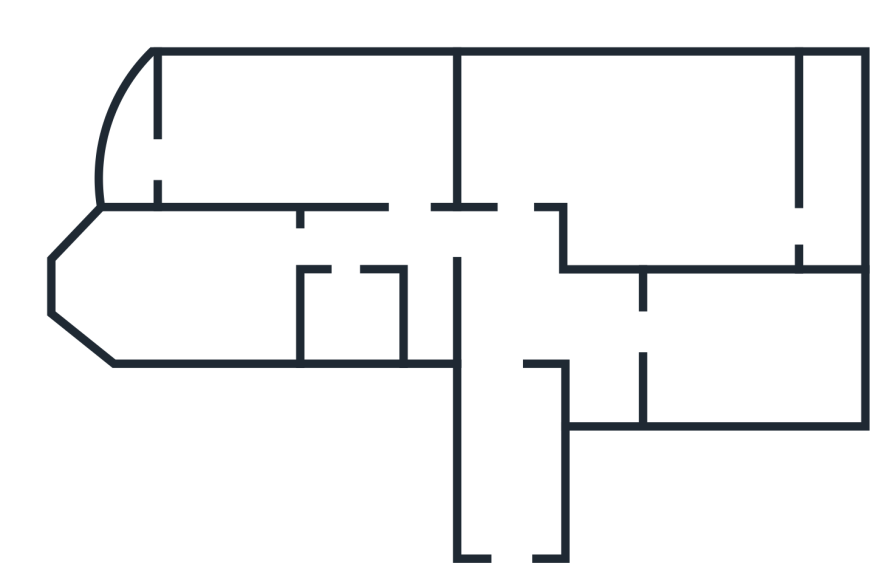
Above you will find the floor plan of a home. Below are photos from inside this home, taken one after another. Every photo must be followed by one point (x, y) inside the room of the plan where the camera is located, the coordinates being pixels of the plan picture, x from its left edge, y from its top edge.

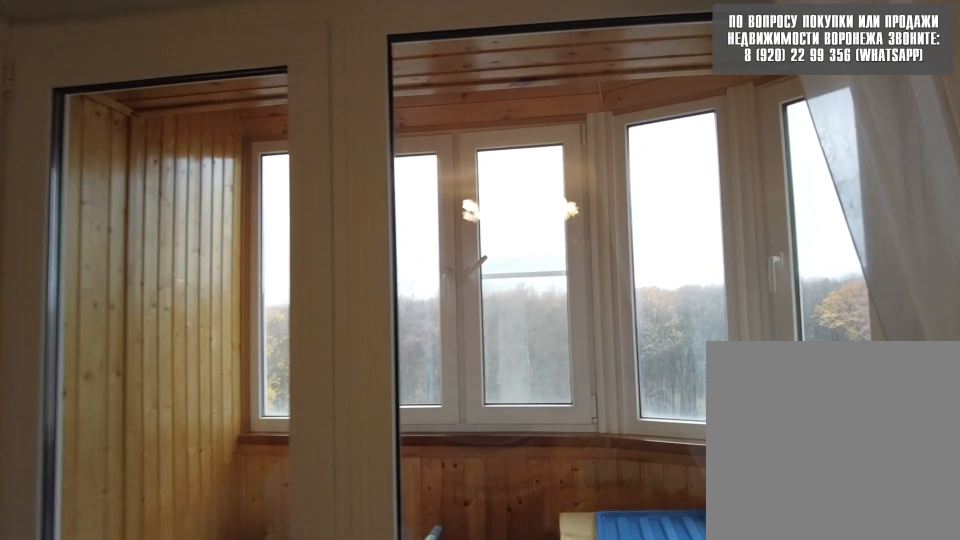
(368, 141)
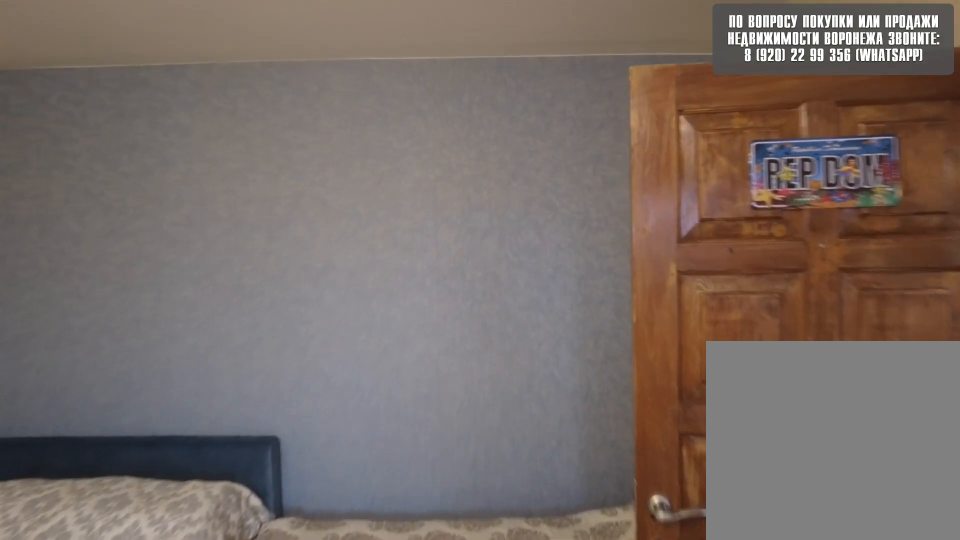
(368, 141)
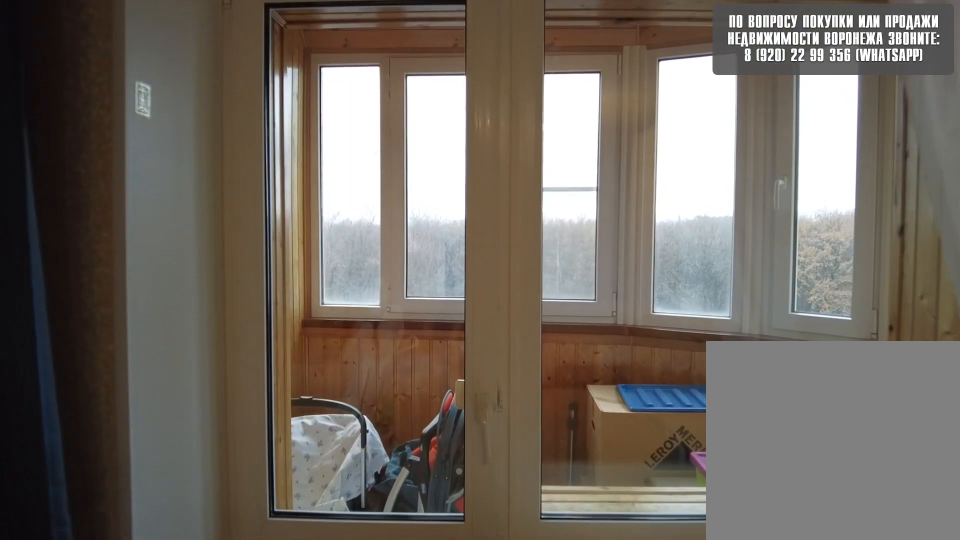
(218, 145)
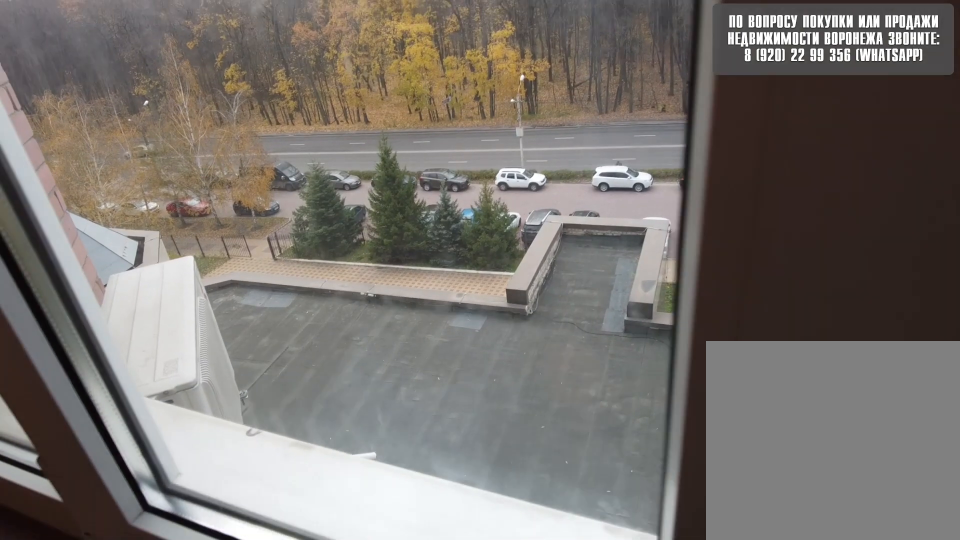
(139, 149)
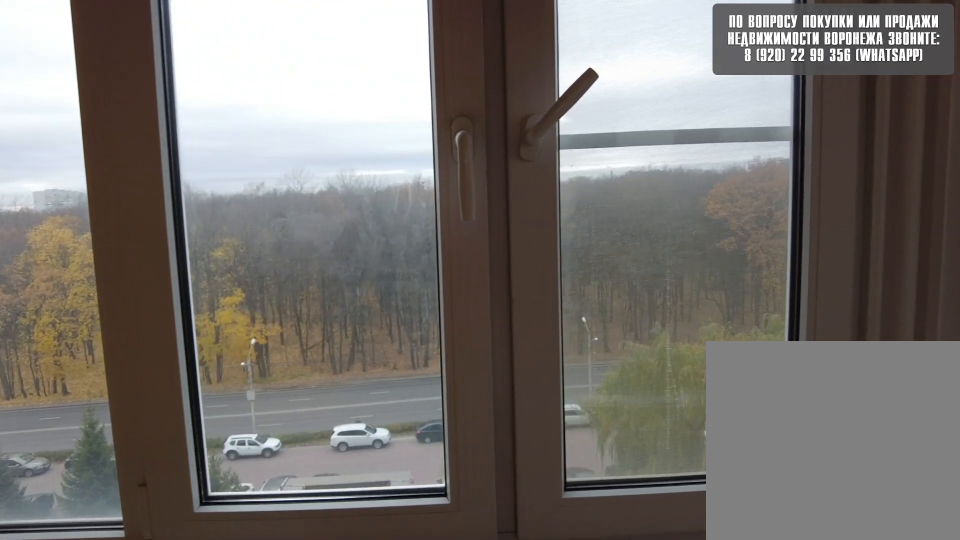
(139, 149)
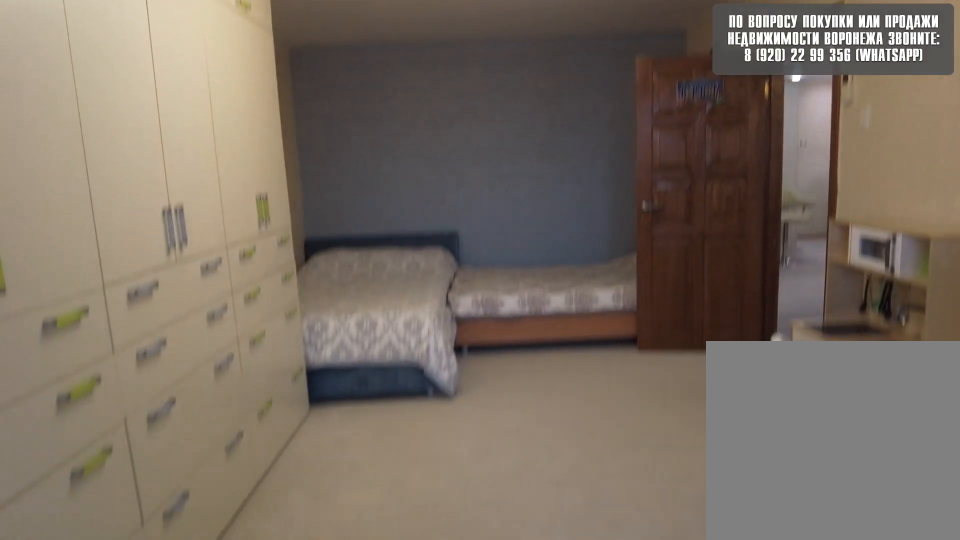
(208, 156)
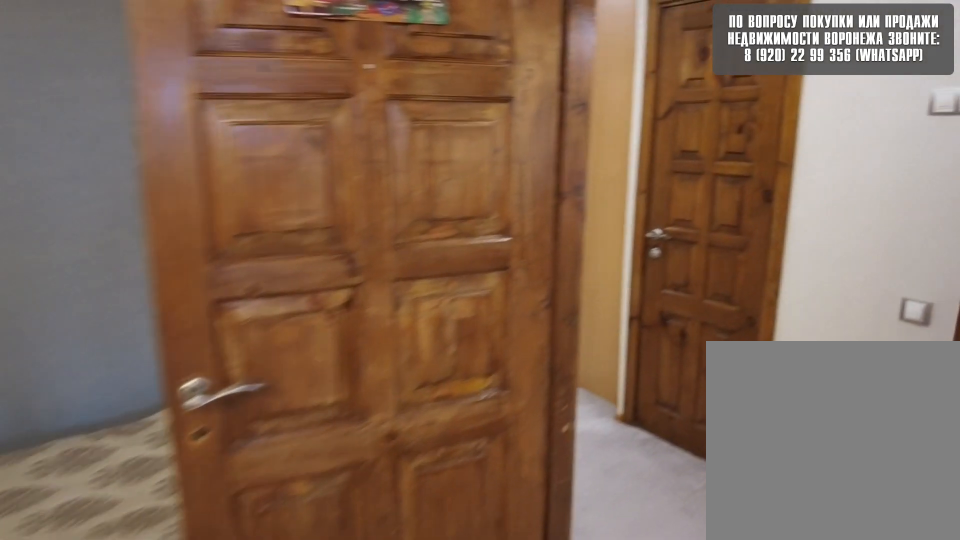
(341, 174)
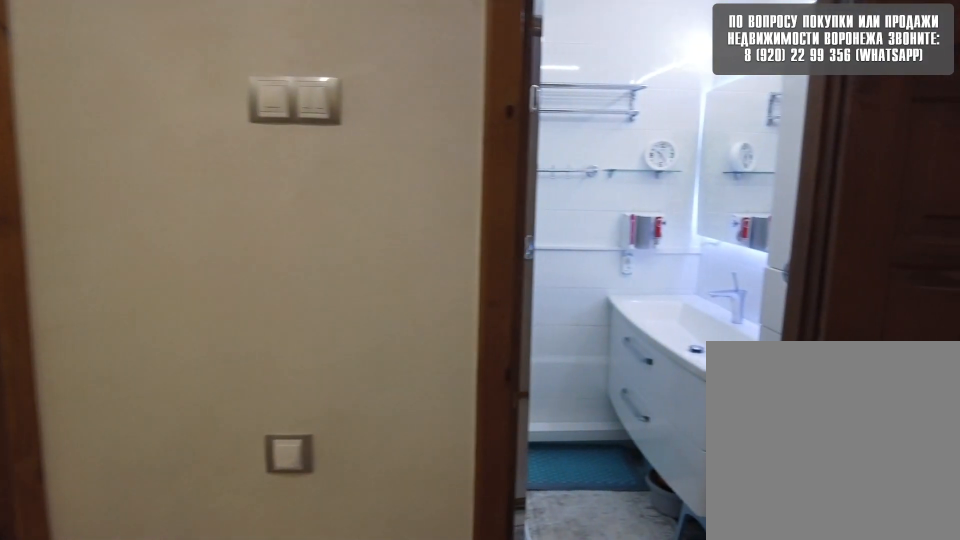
(427, 223)
